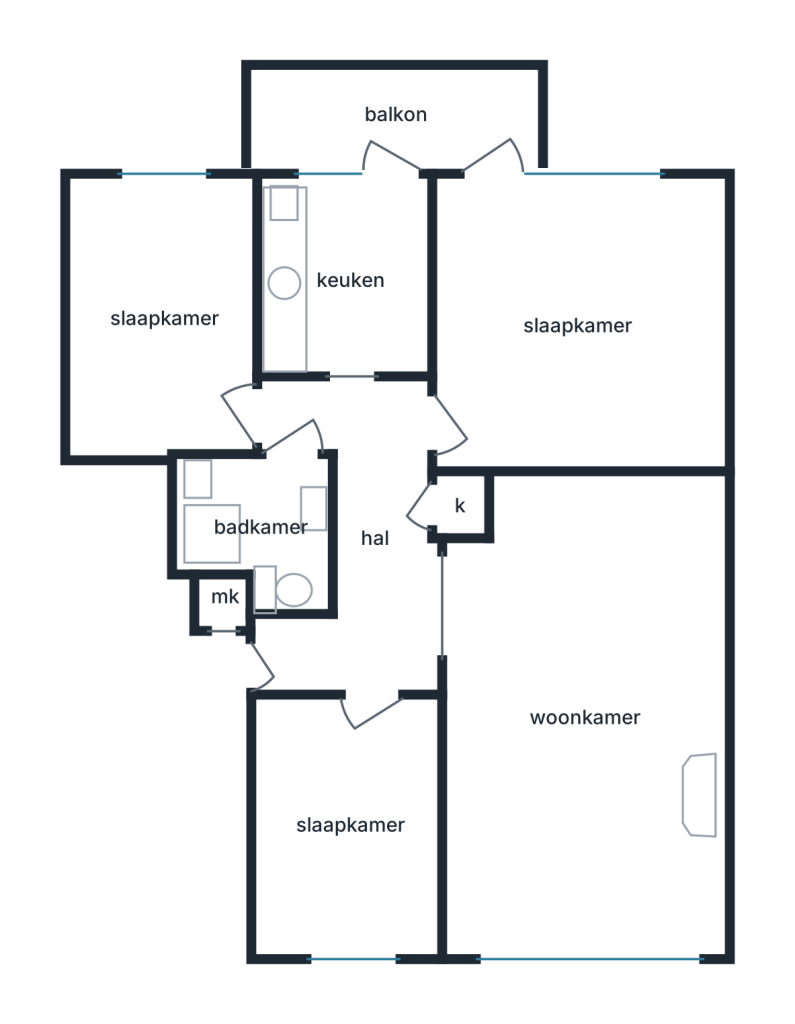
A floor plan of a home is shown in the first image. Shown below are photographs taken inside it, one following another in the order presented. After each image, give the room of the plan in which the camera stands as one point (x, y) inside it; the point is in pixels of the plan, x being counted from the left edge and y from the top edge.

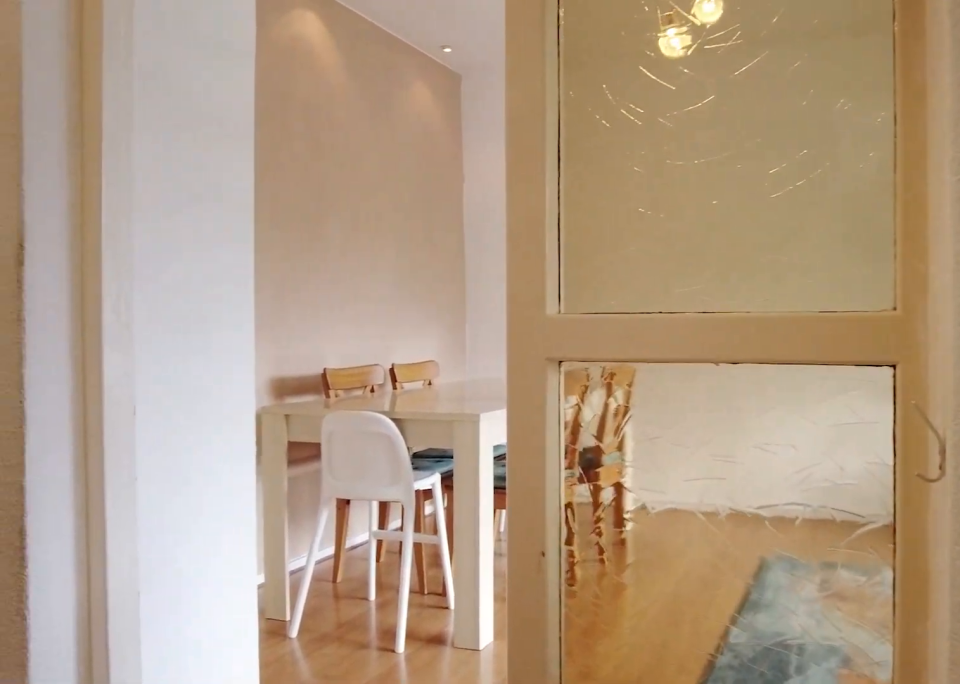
(362, 536)
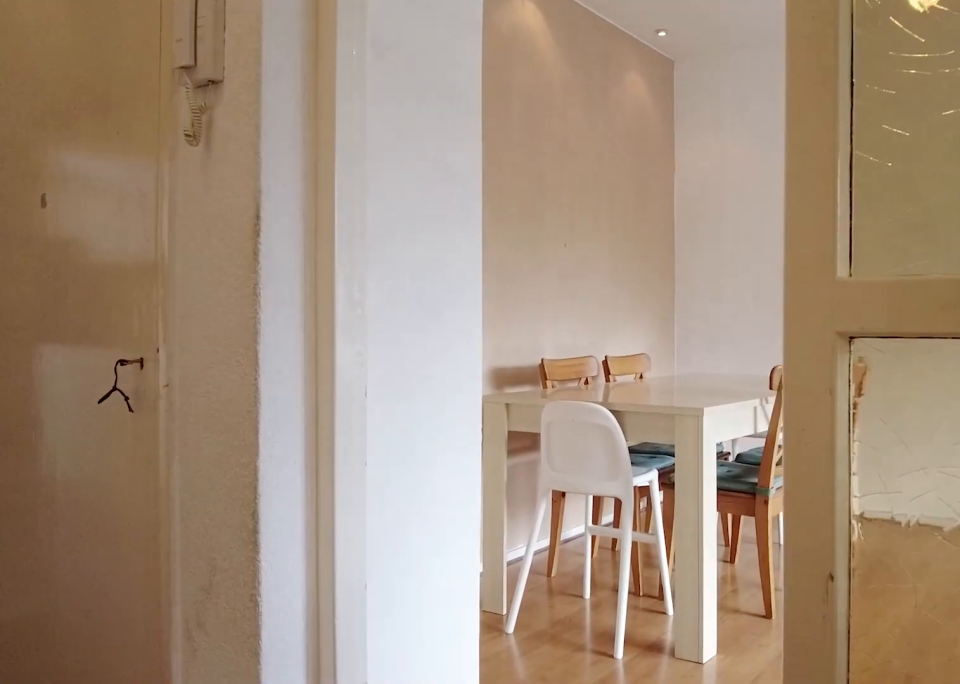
(362, 536)
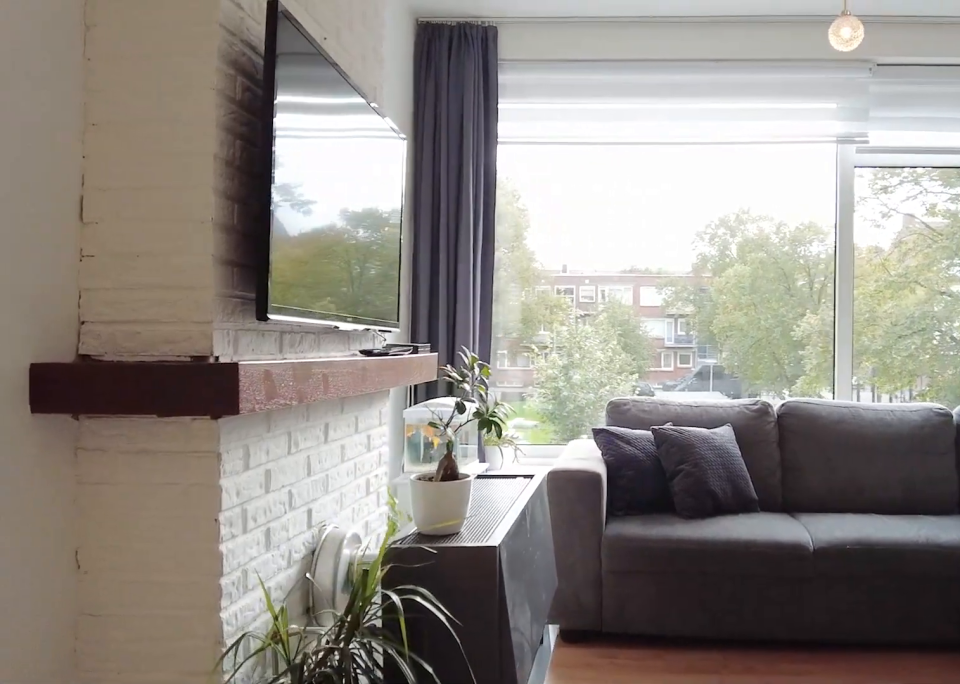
(583, 715)
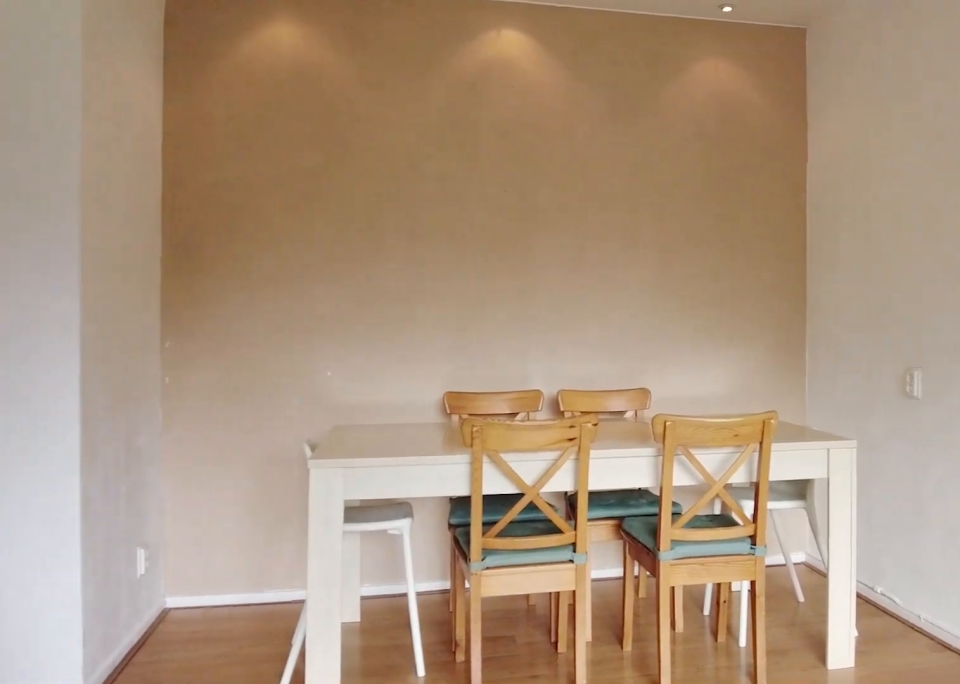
(583, 715)
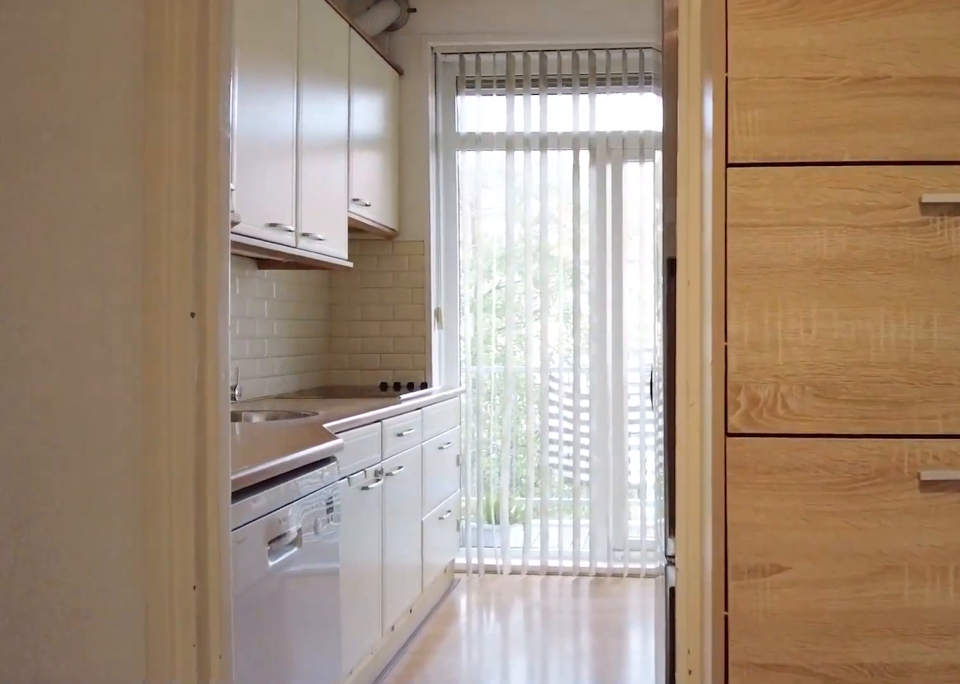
(362, 537)
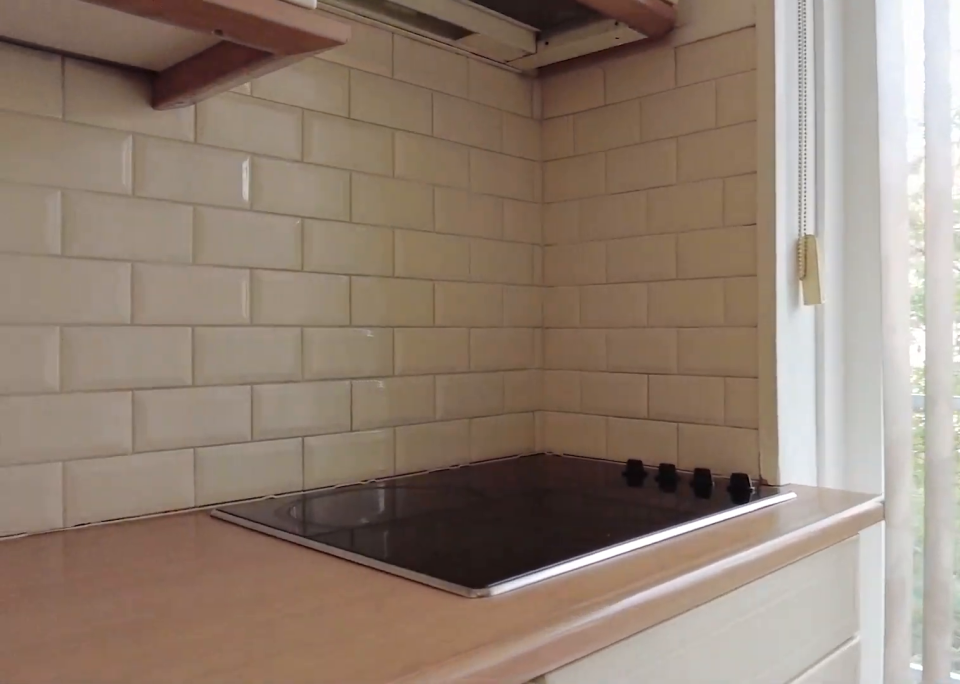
(347, 280)
